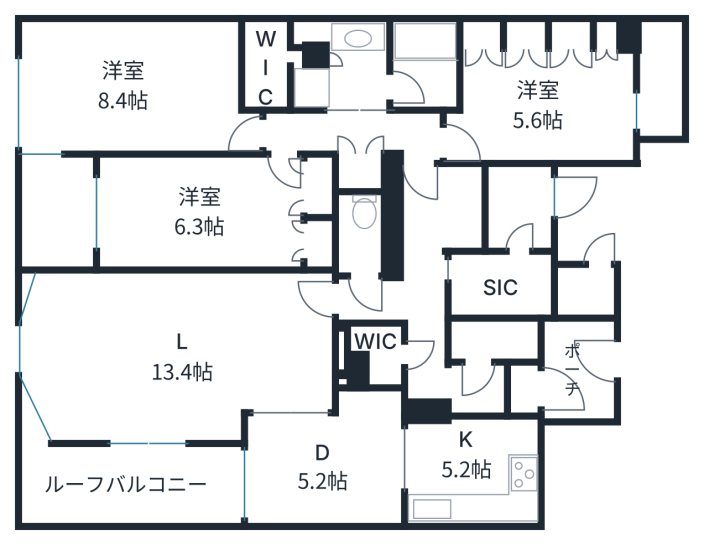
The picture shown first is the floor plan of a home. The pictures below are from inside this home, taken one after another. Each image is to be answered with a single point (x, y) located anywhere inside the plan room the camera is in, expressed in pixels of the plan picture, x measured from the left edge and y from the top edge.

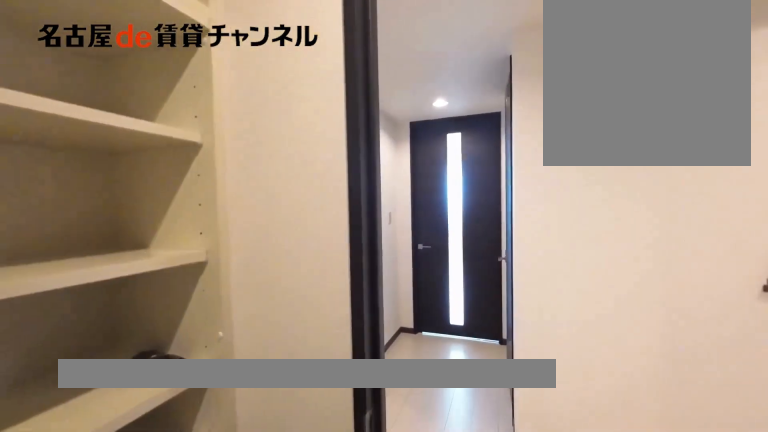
(501, 285)
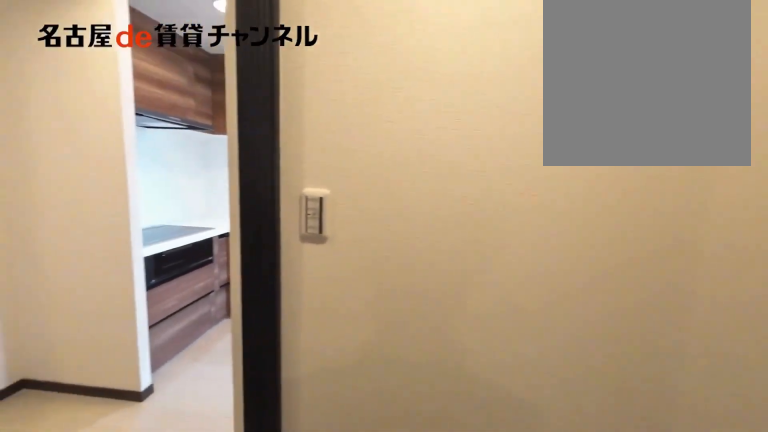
(448, 372)
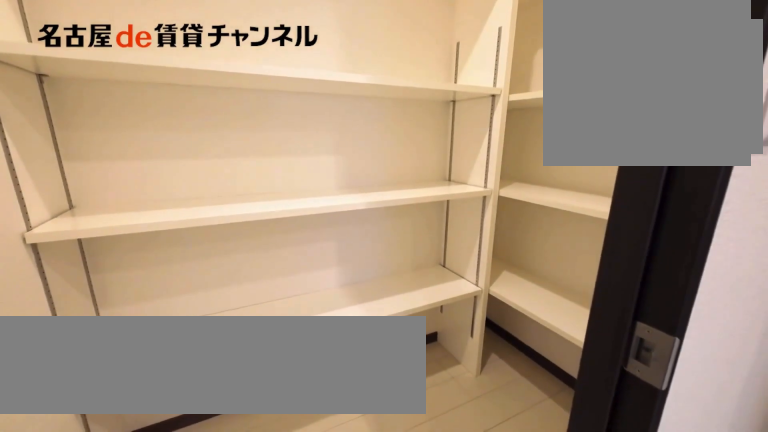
(493, 341)
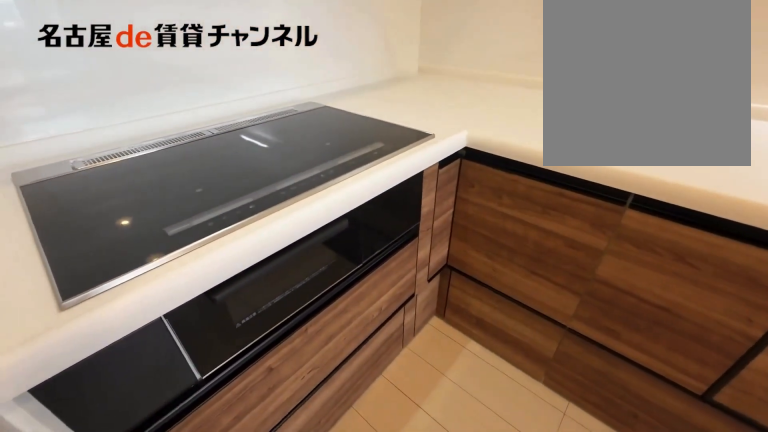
(473, 470)
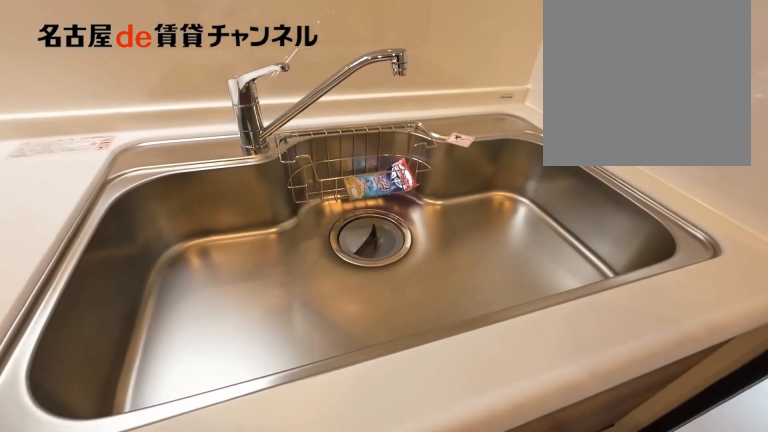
(473, 470)
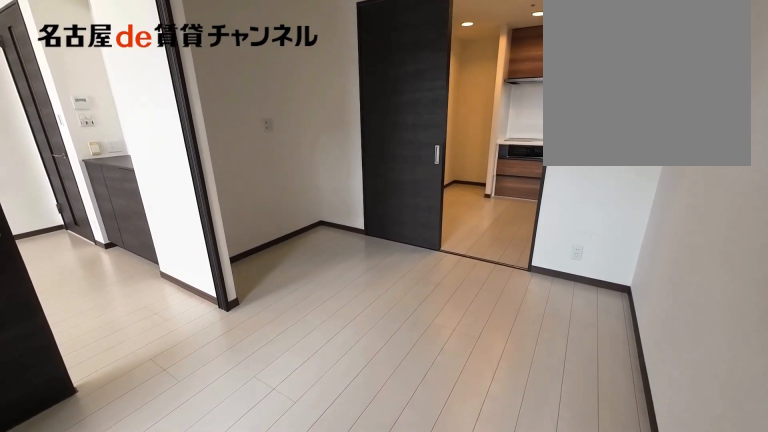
(327, 463)
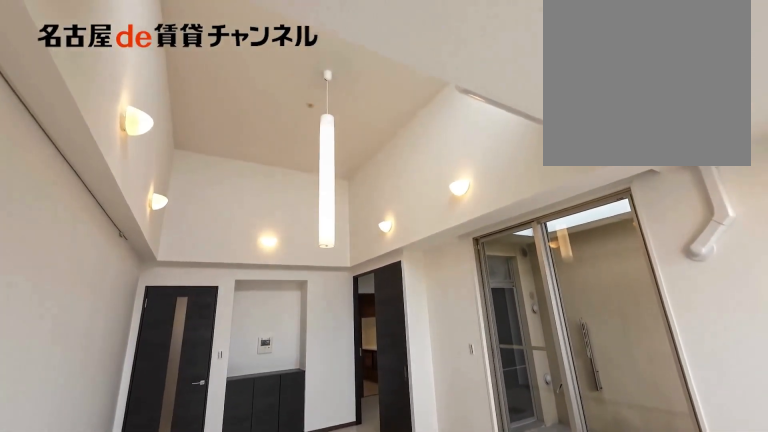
(176, 352)
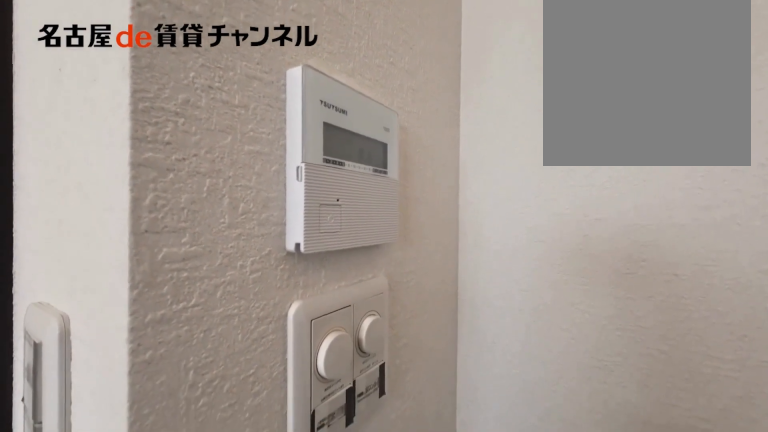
(176, 352)
